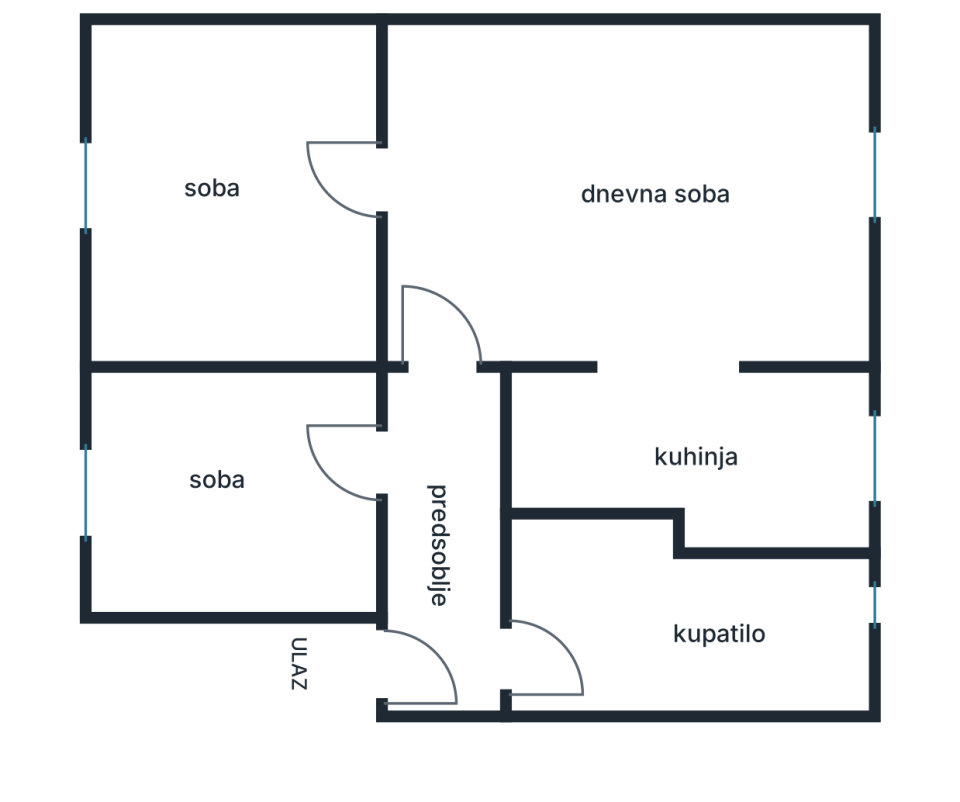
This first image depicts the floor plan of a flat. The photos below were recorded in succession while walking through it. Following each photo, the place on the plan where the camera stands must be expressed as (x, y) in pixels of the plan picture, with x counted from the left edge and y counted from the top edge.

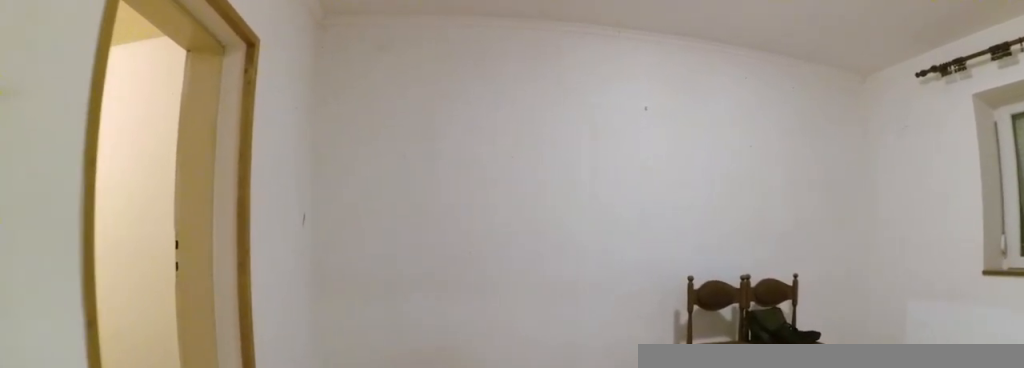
(449, 296)
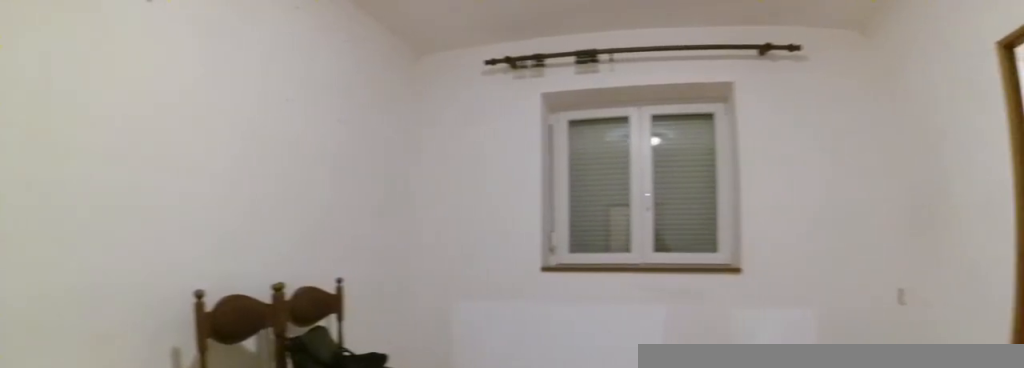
(420, 168)
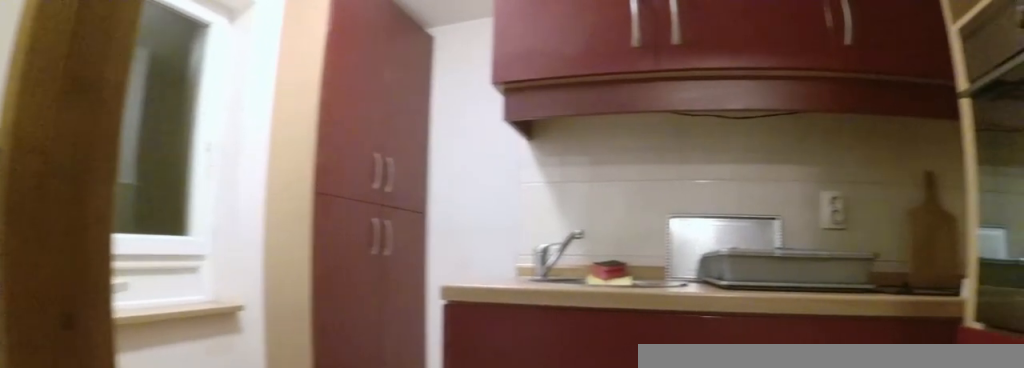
(618, 311)
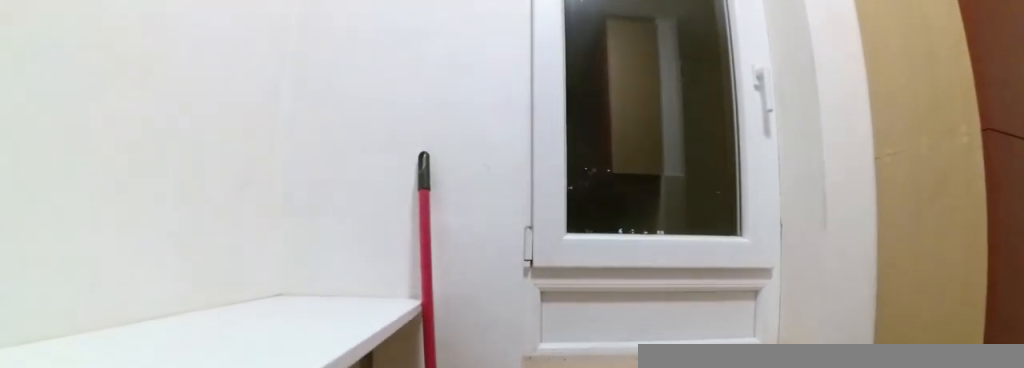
(742, 411)
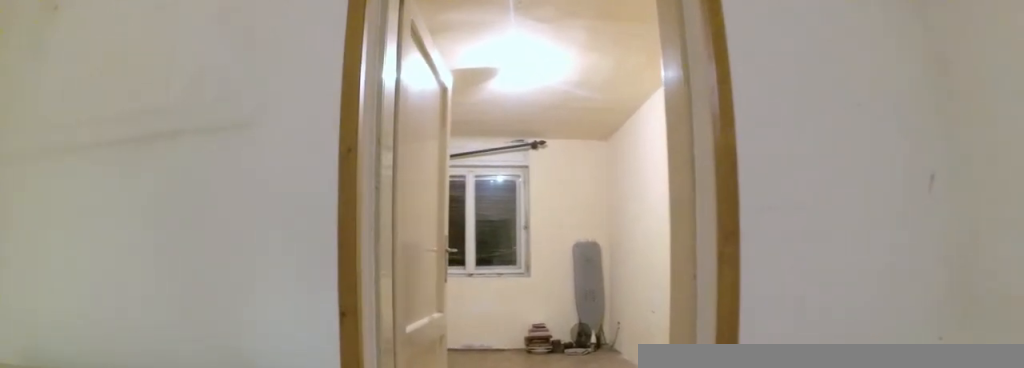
(528, 260)
